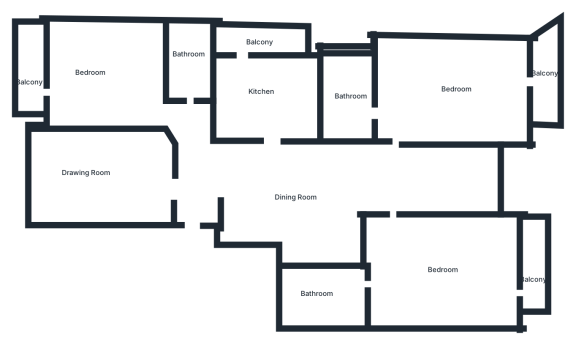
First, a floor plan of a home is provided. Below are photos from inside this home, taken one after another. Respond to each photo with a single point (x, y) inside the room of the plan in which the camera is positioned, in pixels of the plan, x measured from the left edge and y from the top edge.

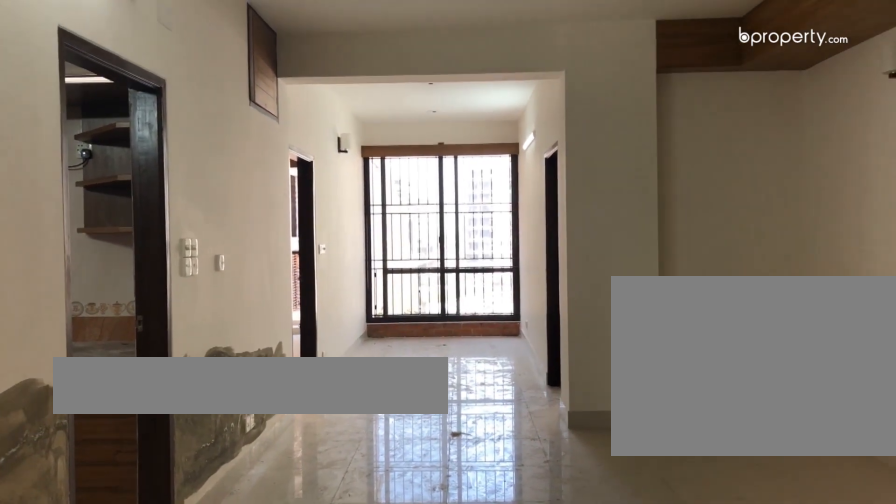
(192, 187)
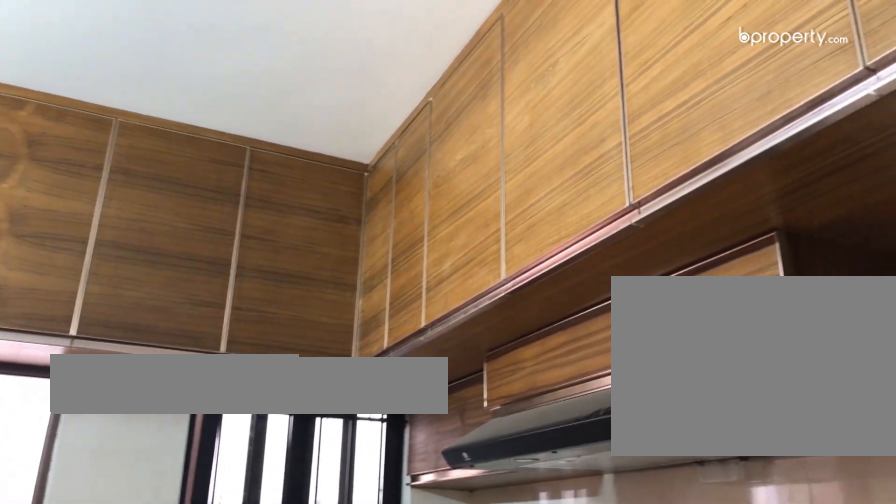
(271, 97)
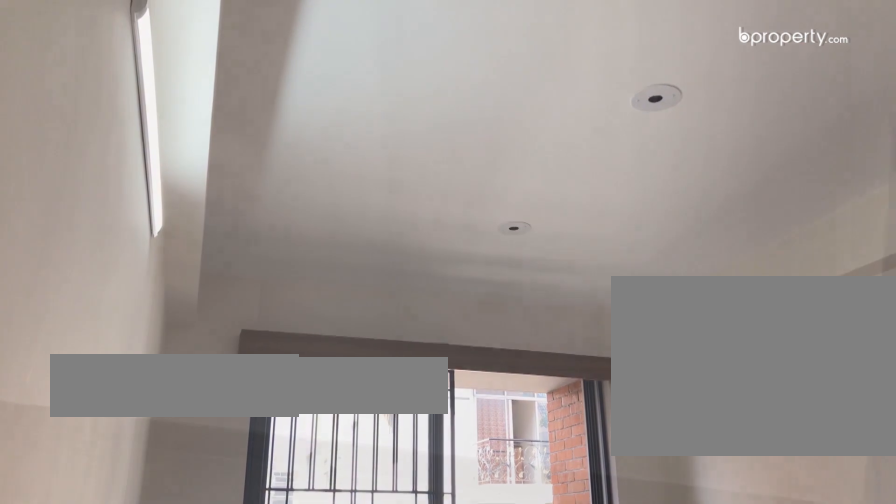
(440, 267)
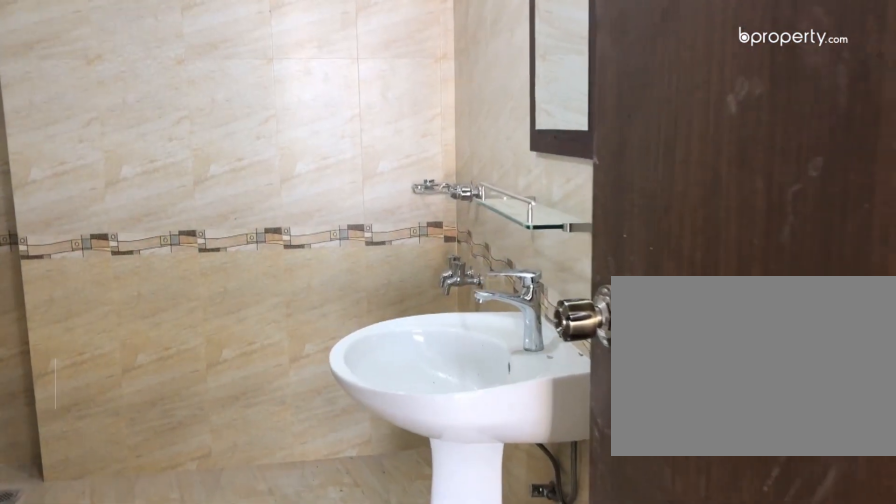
(322, 297)
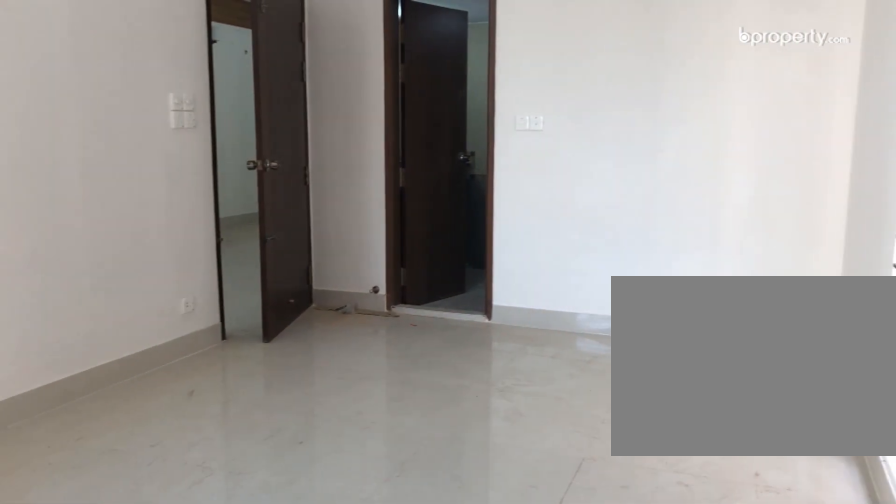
(446, 89)
